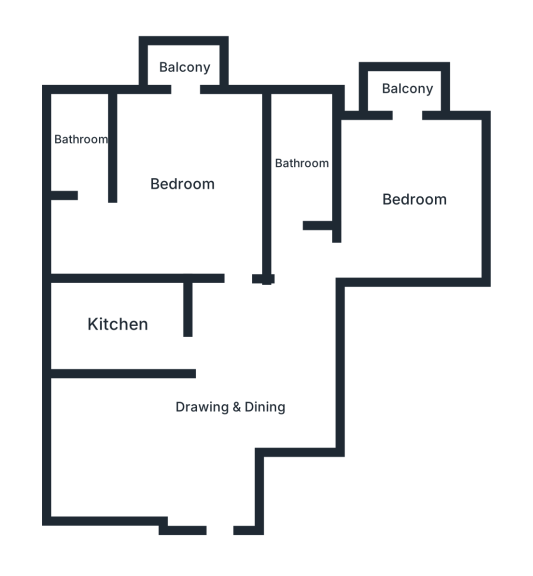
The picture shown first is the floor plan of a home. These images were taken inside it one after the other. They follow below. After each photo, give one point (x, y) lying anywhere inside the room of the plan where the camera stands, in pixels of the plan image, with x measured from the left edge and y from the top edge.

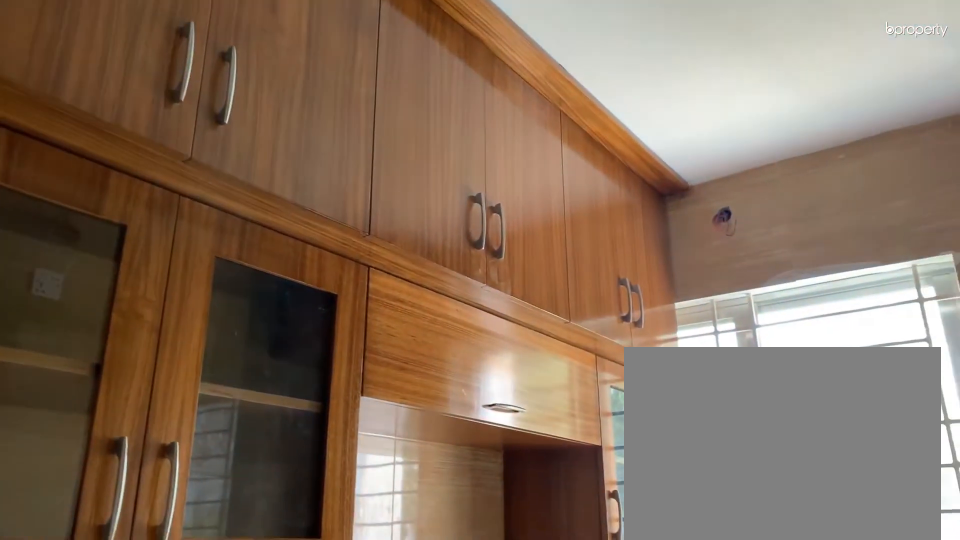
(120, 323)
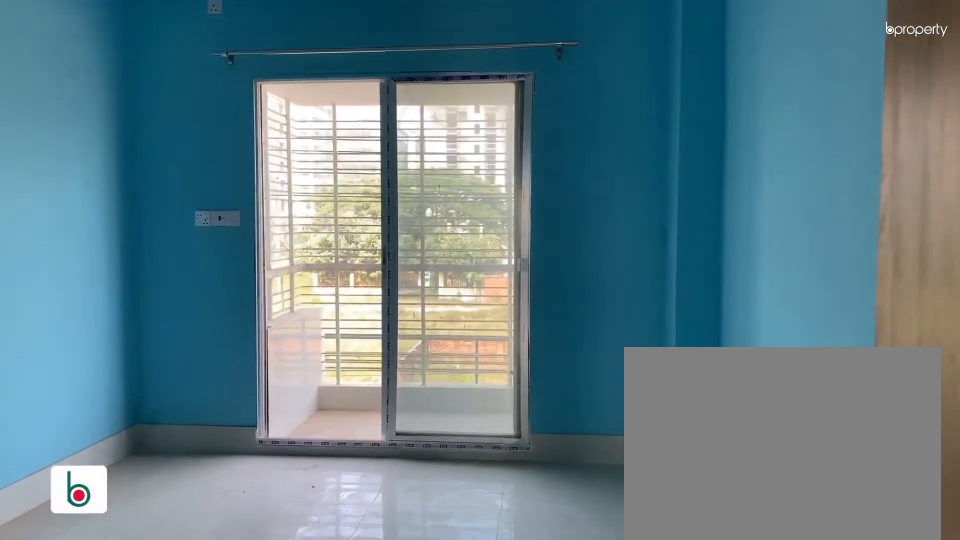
(183, 175)
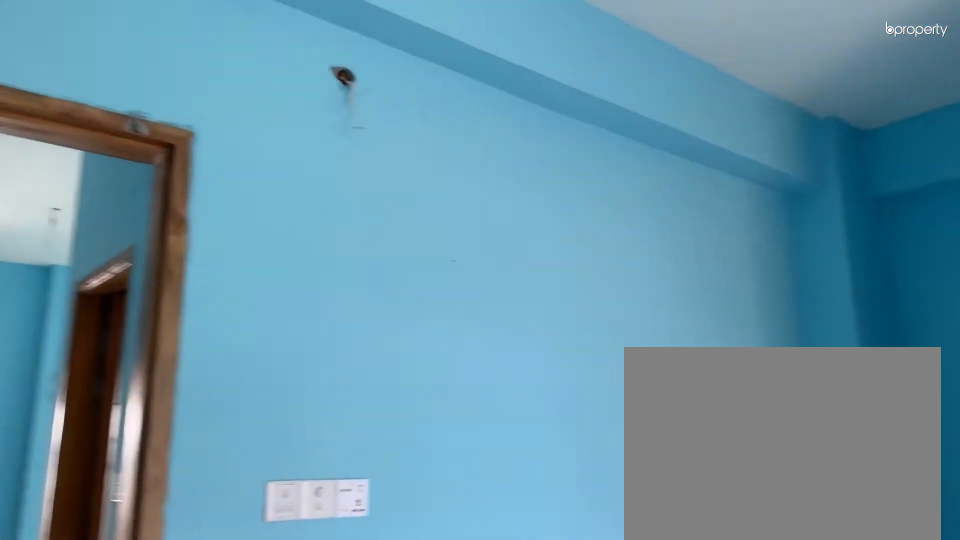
(183, 180)
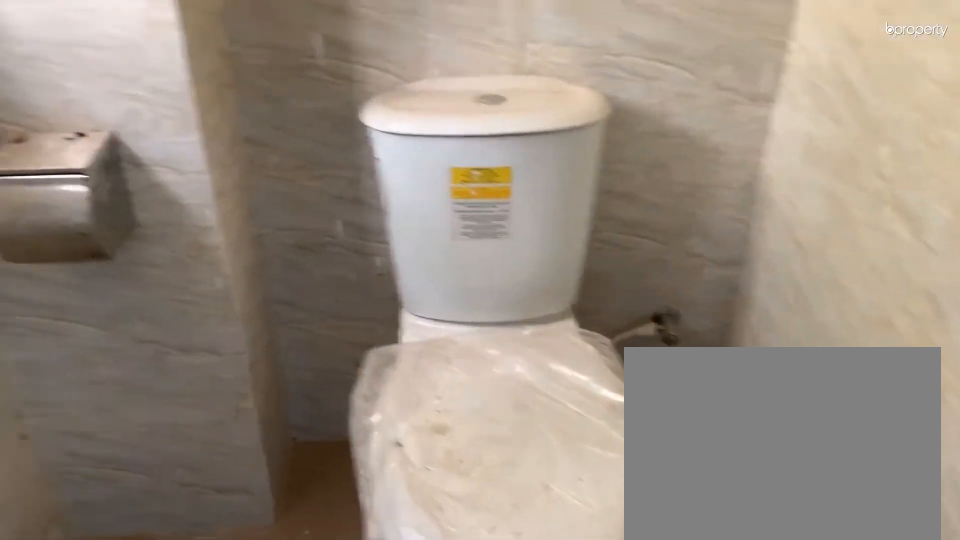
(71, 139)
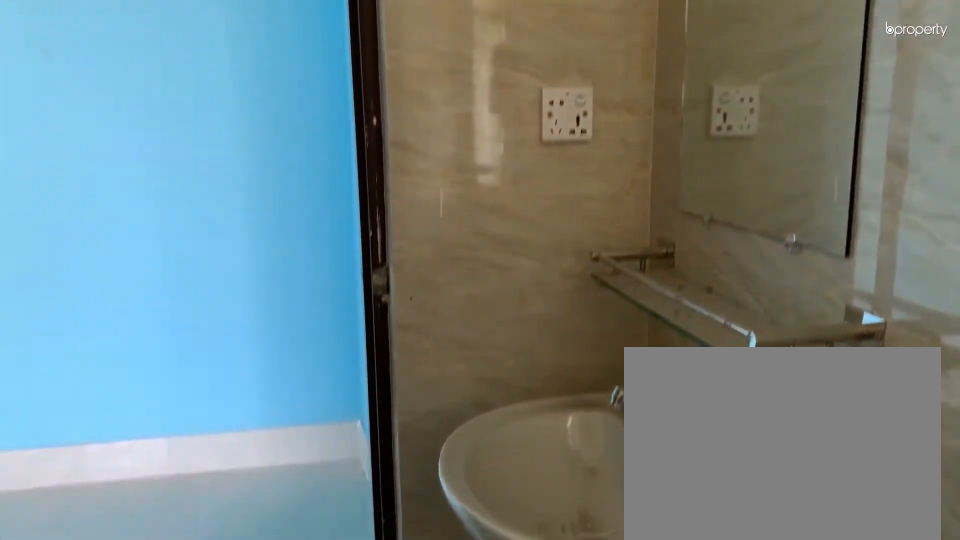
(84, 138)
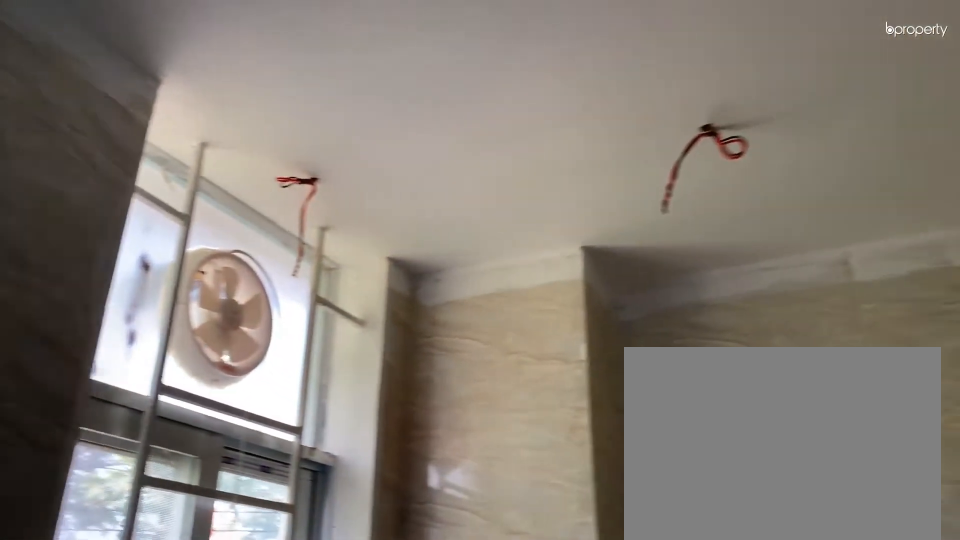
(81, 139)
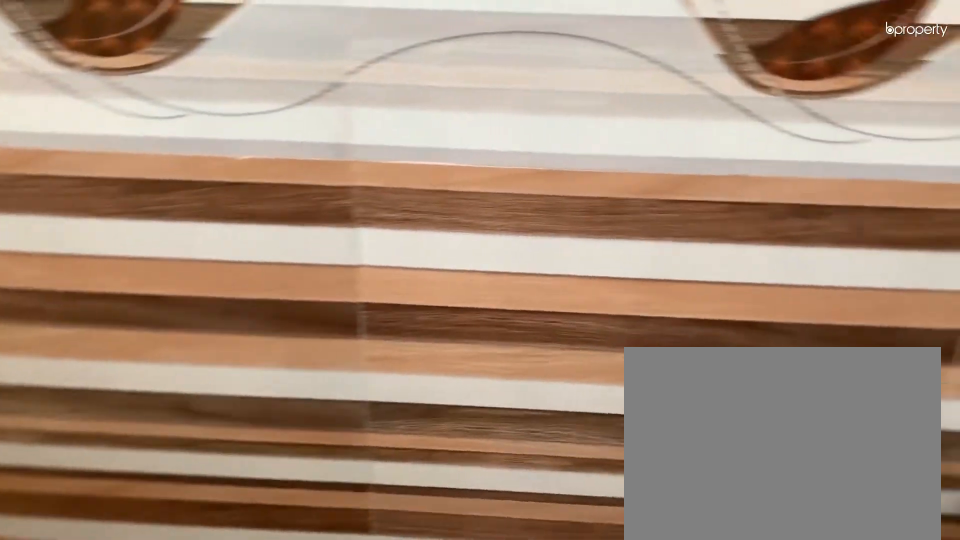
(301, 161)
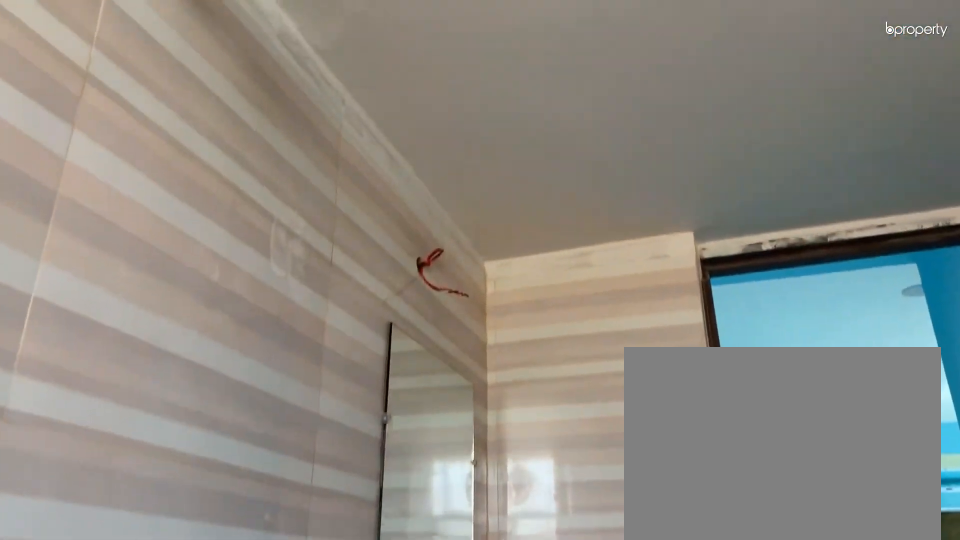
(301, 161)
